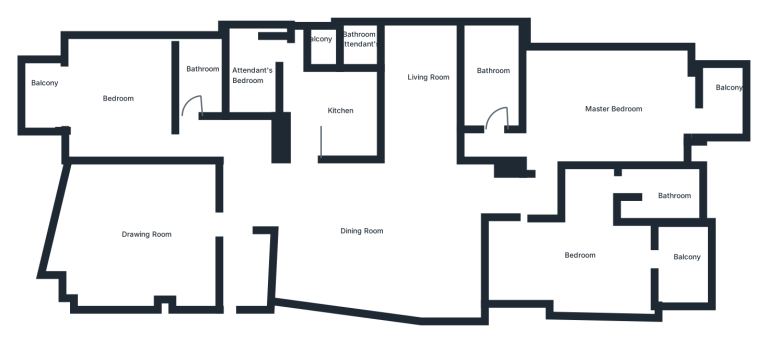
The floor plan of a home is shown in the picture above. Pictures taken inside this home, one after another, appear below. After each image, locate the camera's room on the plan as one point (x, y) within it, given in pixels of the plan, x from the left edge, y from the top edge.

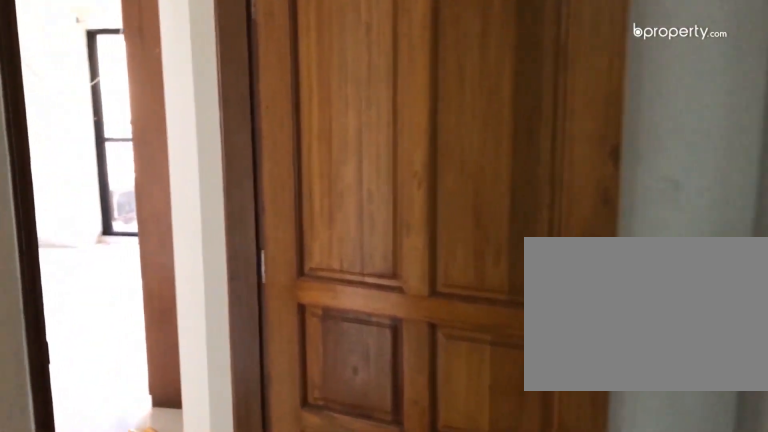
(548, 186)
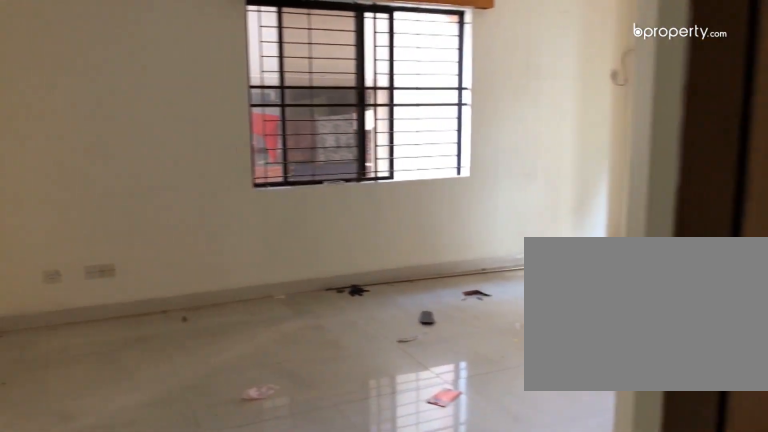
(605, 111)
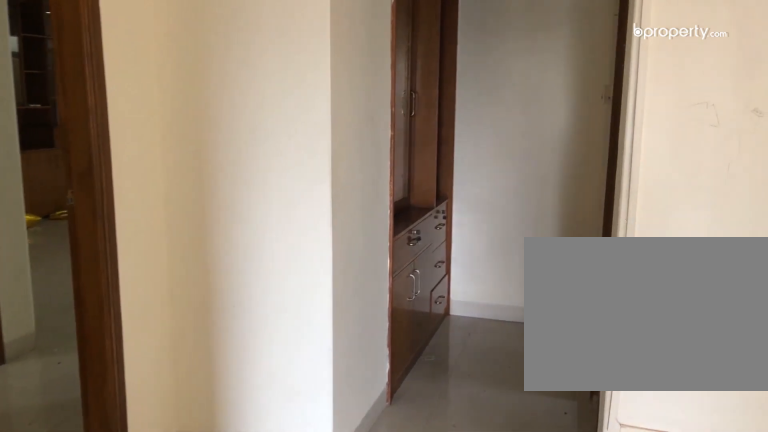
(599, 116)
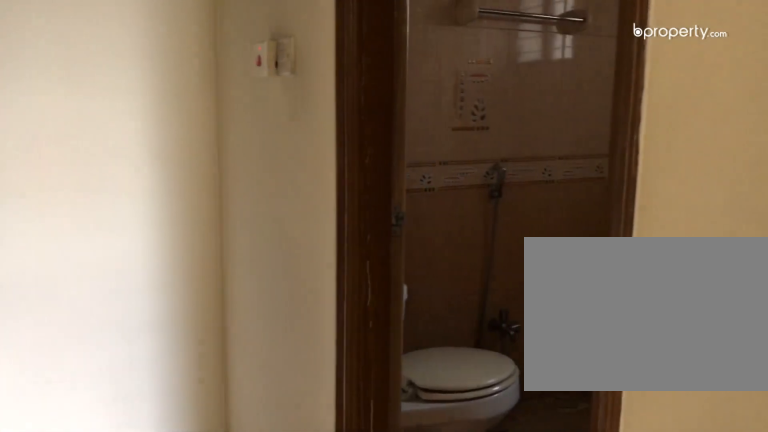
(503, 143)
